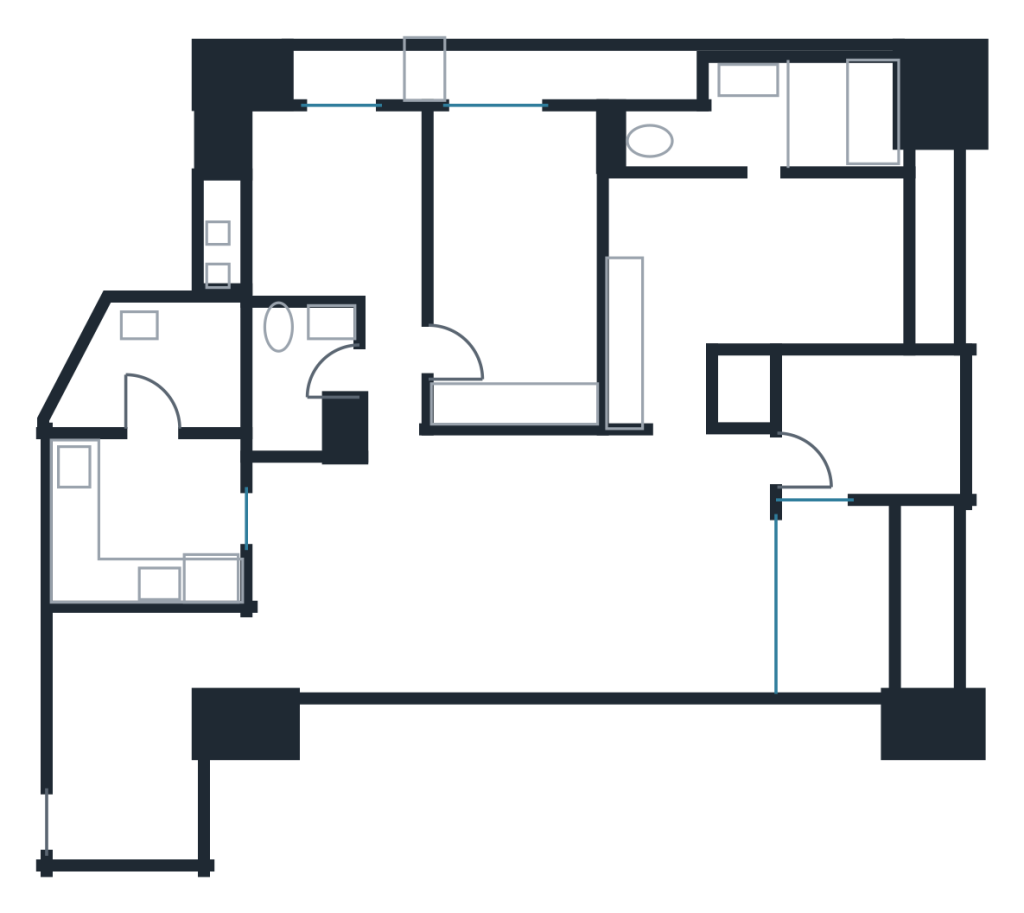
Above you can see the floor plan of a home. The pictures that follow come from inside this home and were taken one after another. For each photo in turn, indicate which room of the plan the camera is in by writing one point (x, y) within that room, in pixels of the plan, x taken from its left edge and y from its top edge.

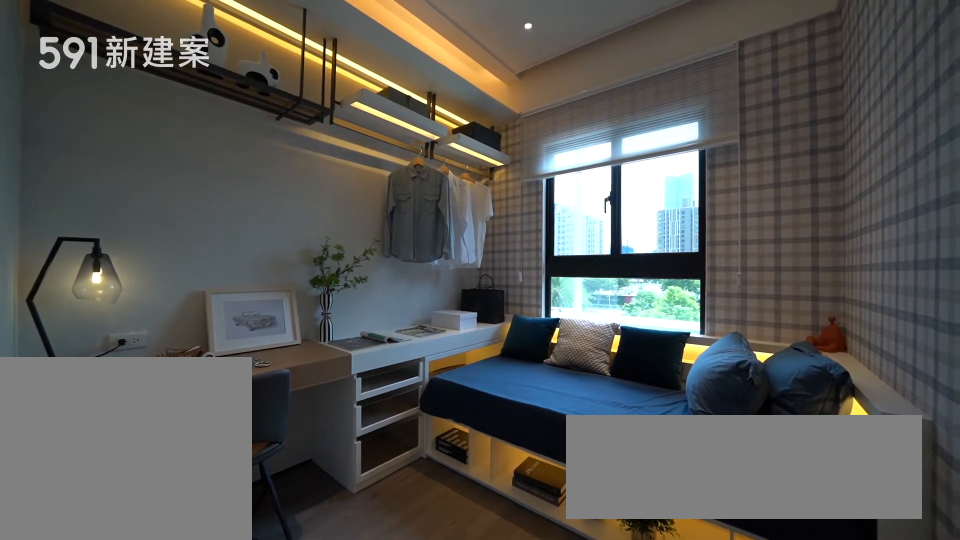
(340, 203)
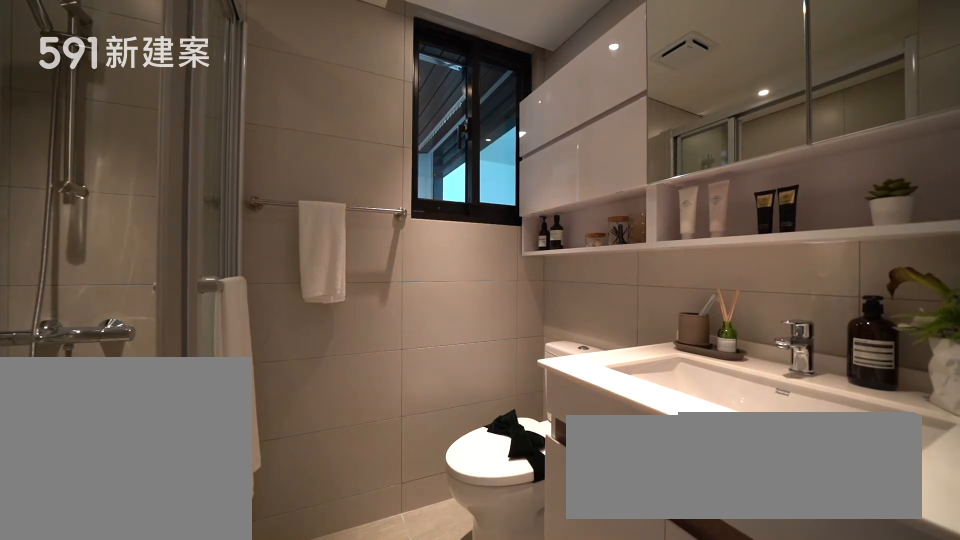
(302, 376)
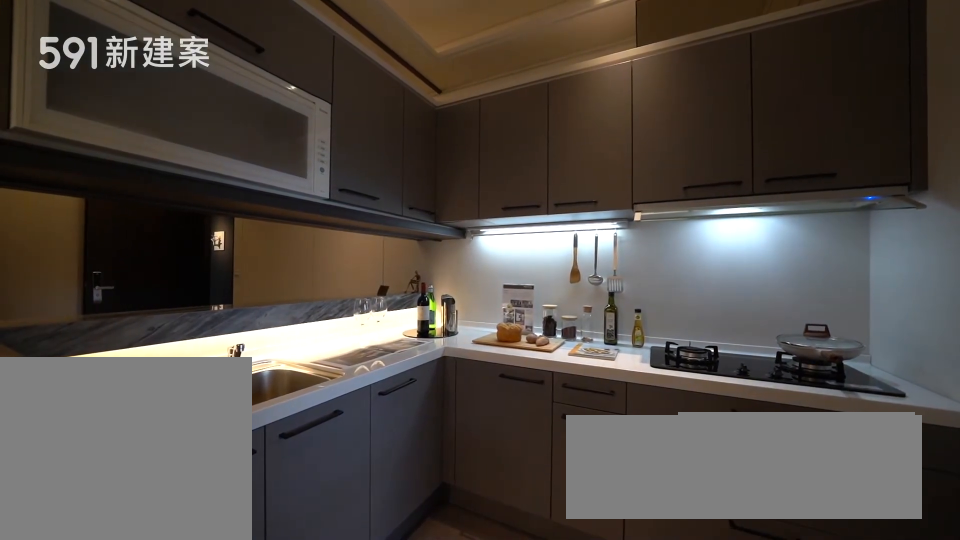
(149, 520)
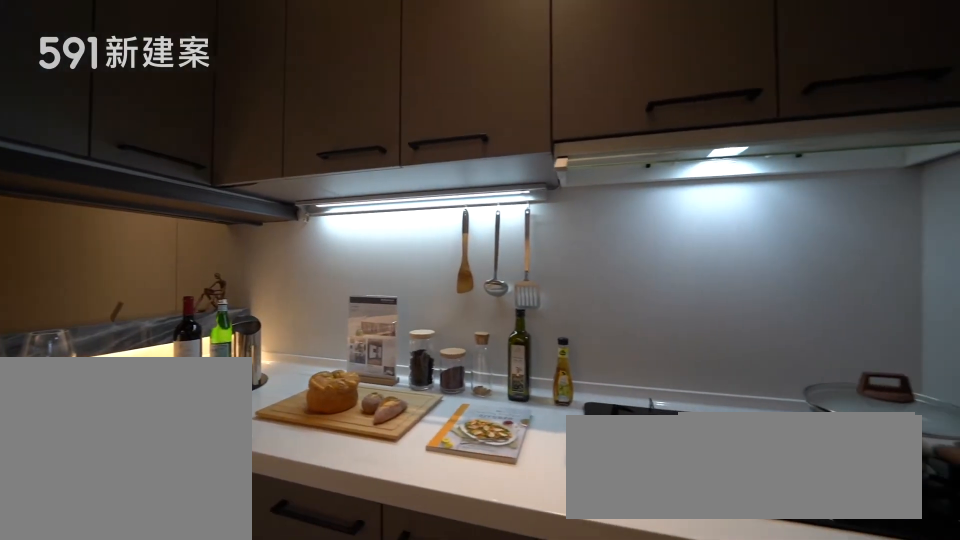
(149, 520)
